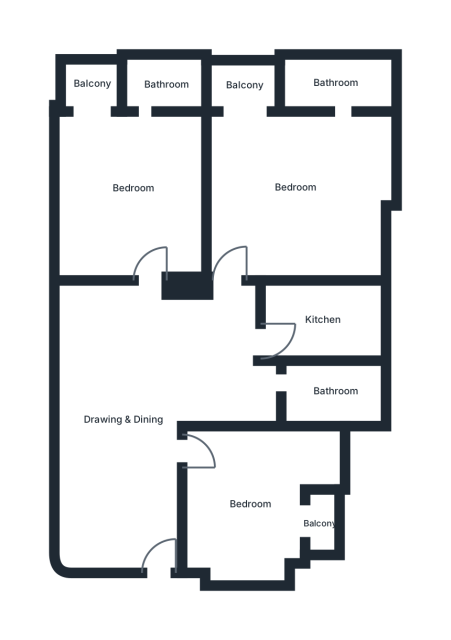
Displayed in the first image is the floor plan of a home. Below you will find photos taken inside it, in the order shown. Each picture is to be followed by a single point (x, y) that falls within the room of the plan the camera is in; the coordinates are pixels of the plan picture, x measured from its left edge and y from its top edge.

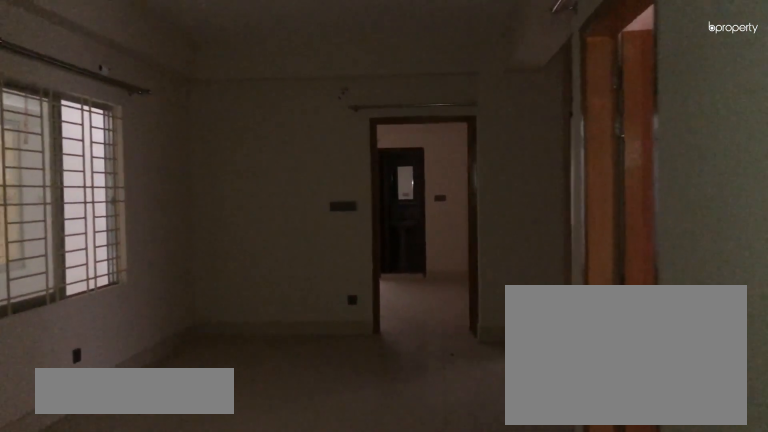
(152, 555)
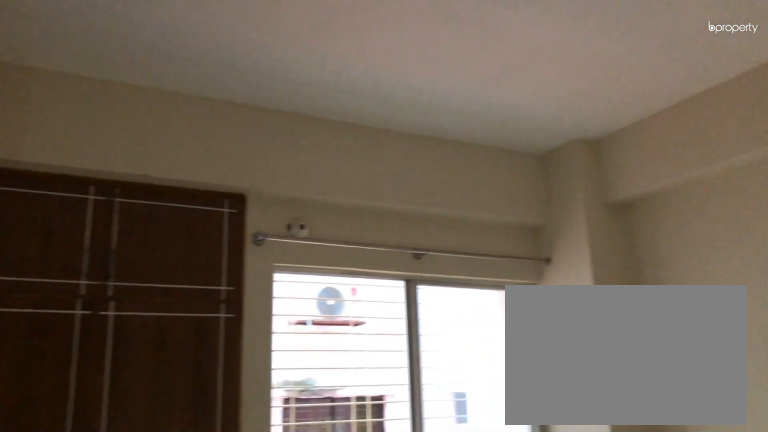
(250, 505)
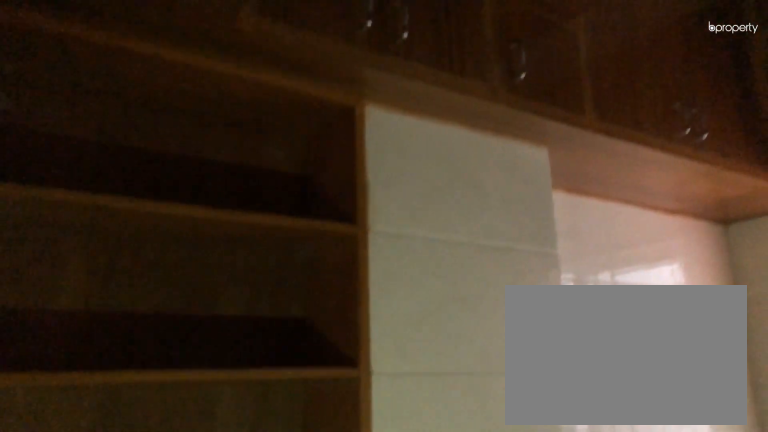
(323, 320)
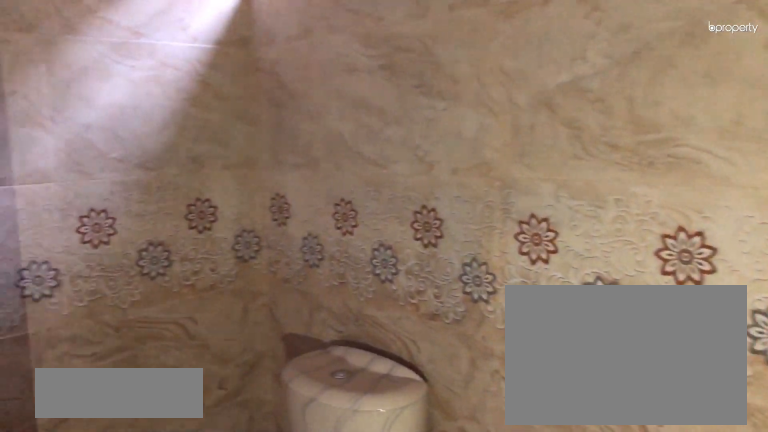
(339, 87)
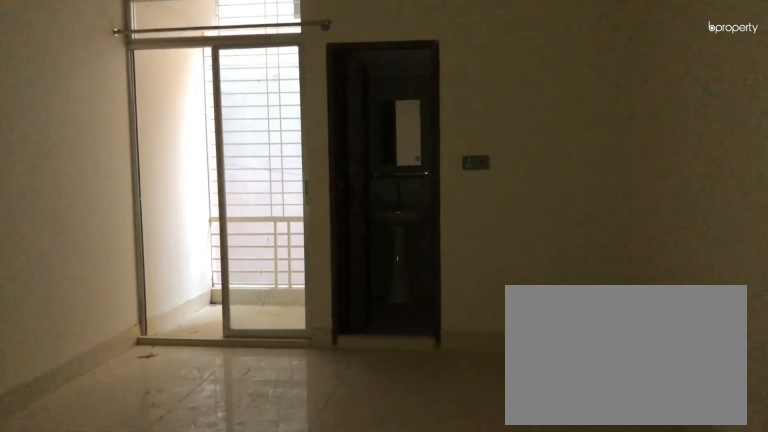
(137, 187)
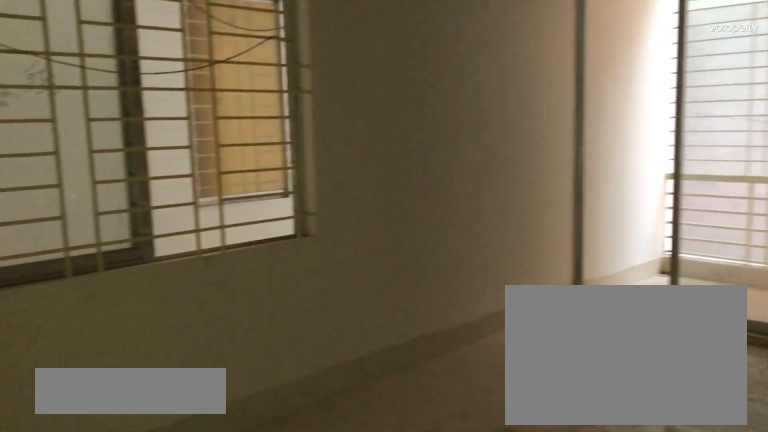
(137, 187)
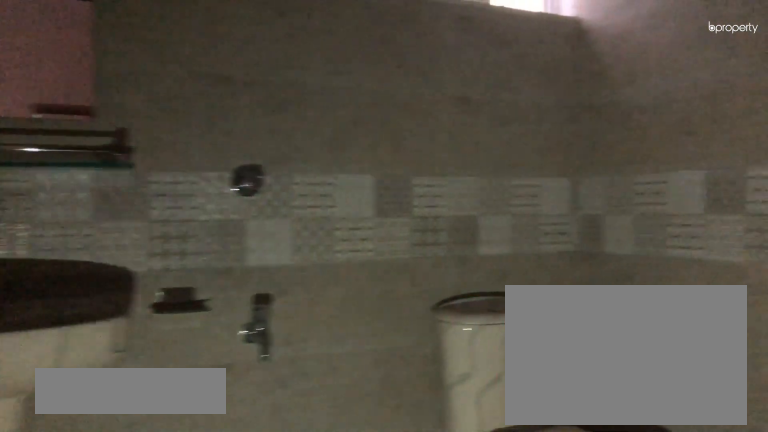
(172, 87)
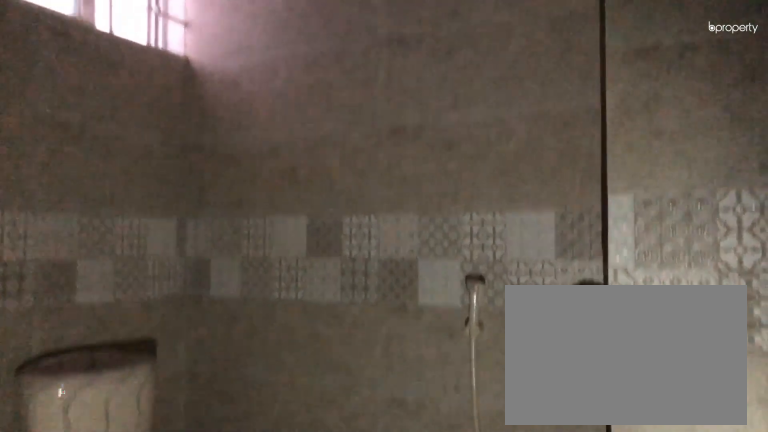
(172, 87)
